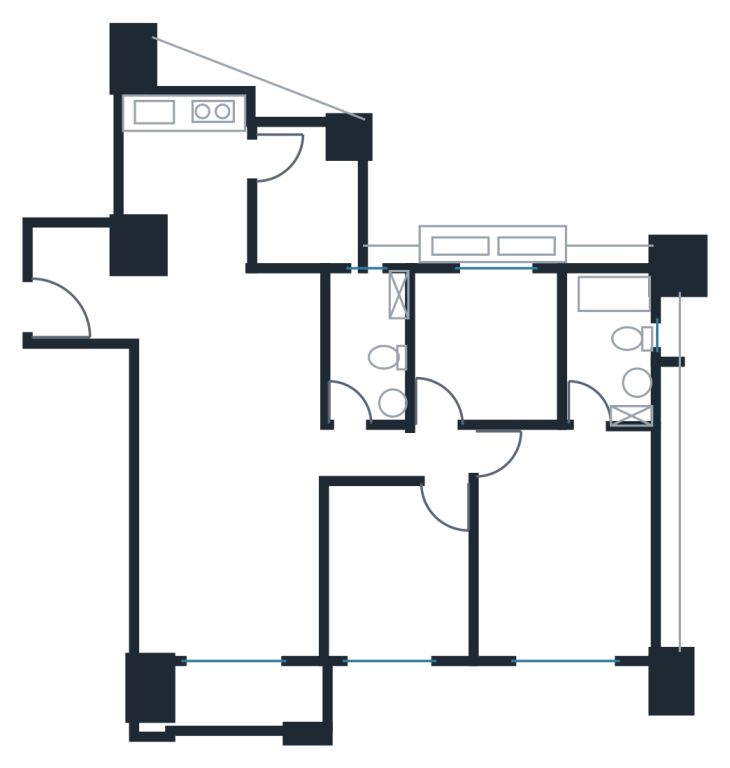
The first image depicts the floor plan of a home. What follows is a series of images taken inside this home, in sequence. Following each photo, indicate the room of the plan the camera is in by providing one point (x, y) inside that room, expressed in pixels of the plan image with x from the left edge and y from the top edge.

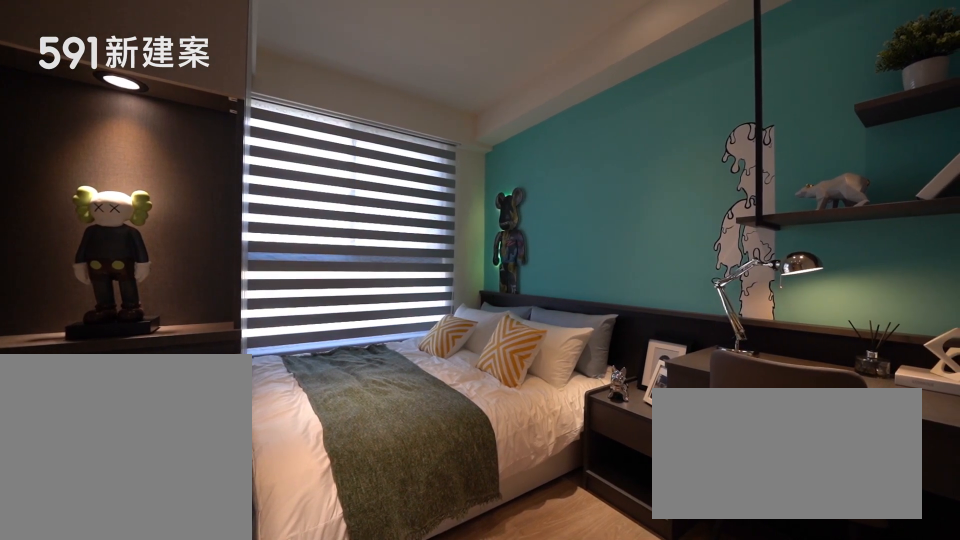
(394, 575)
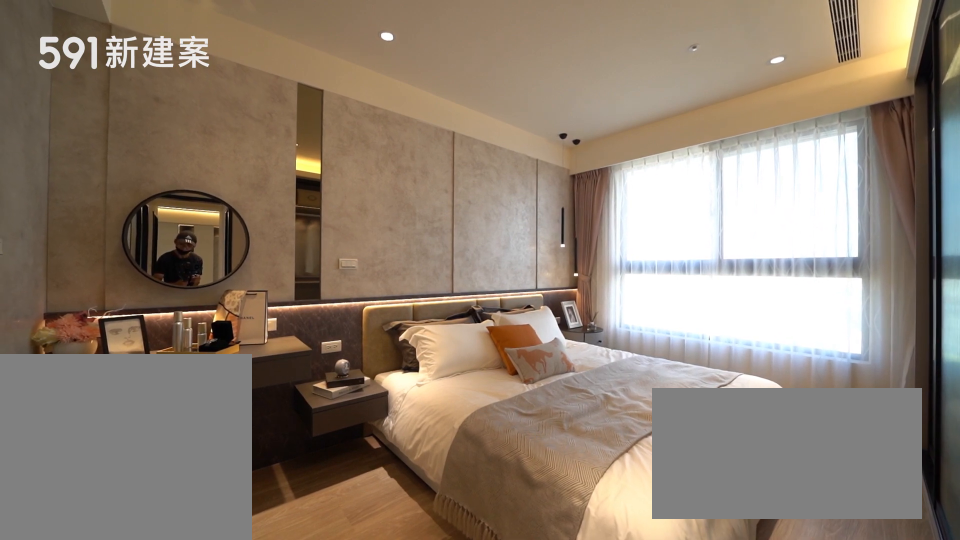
(565, 548)
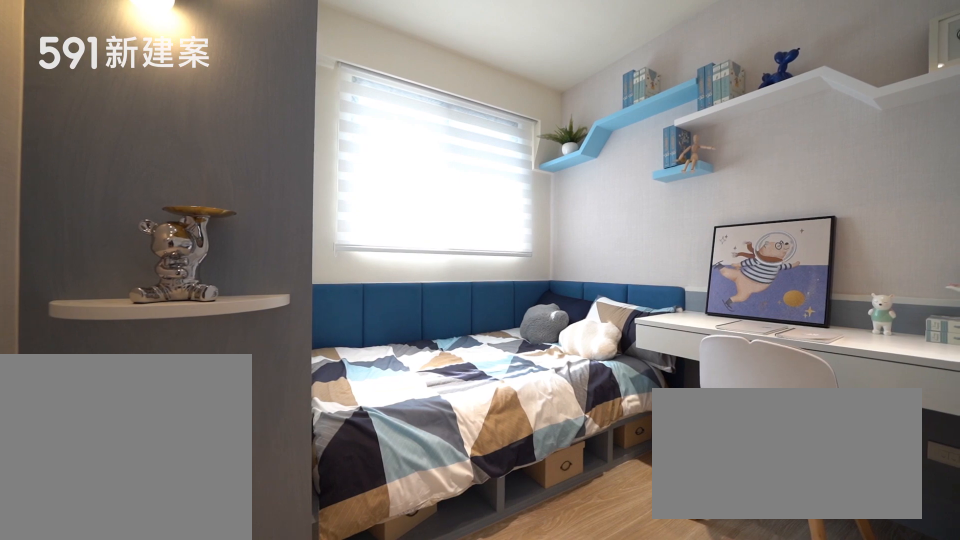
(490, 345)
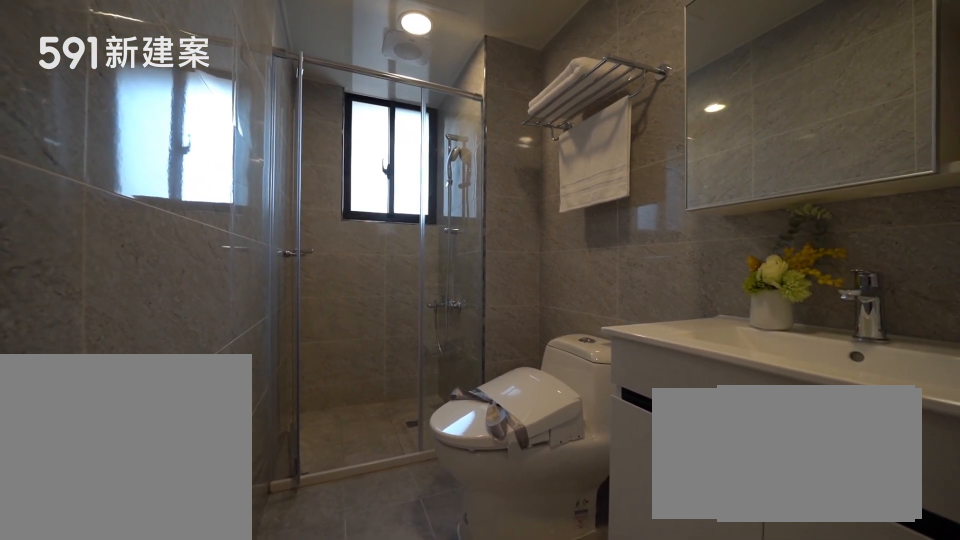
(368, 348)
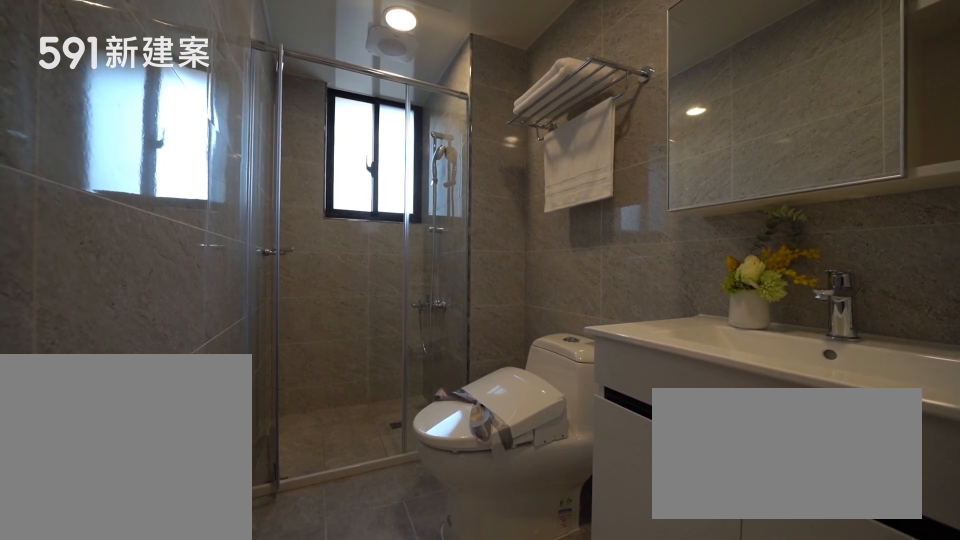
(368, 348)
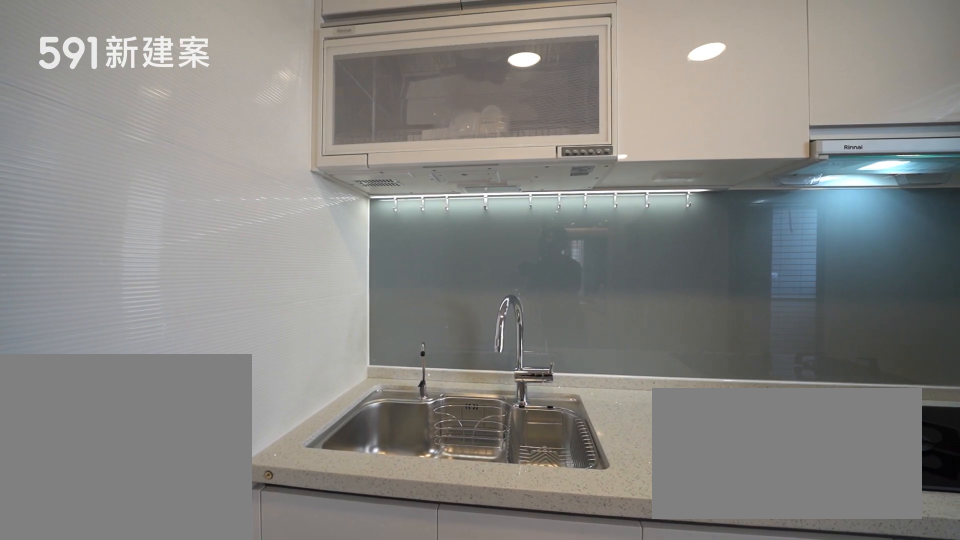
(186, 167)
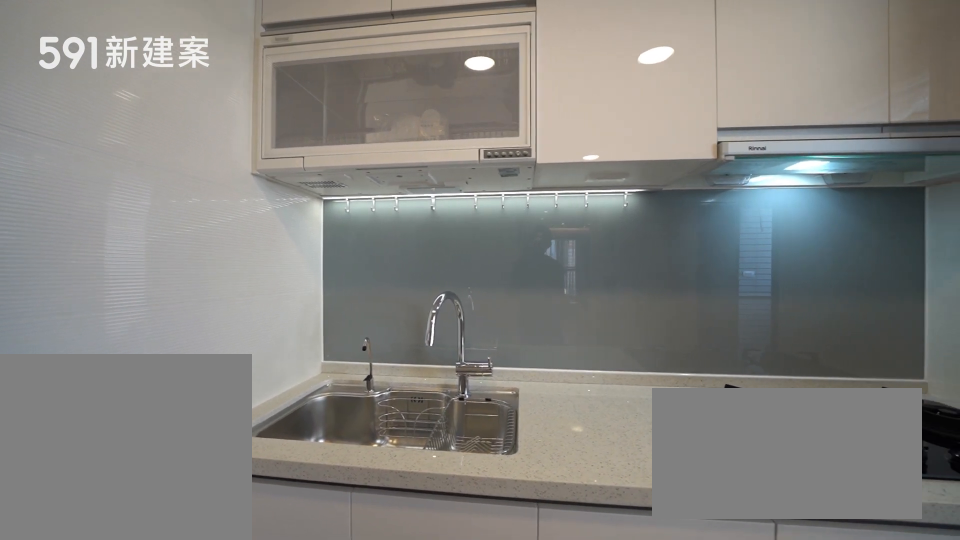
(186, 167)
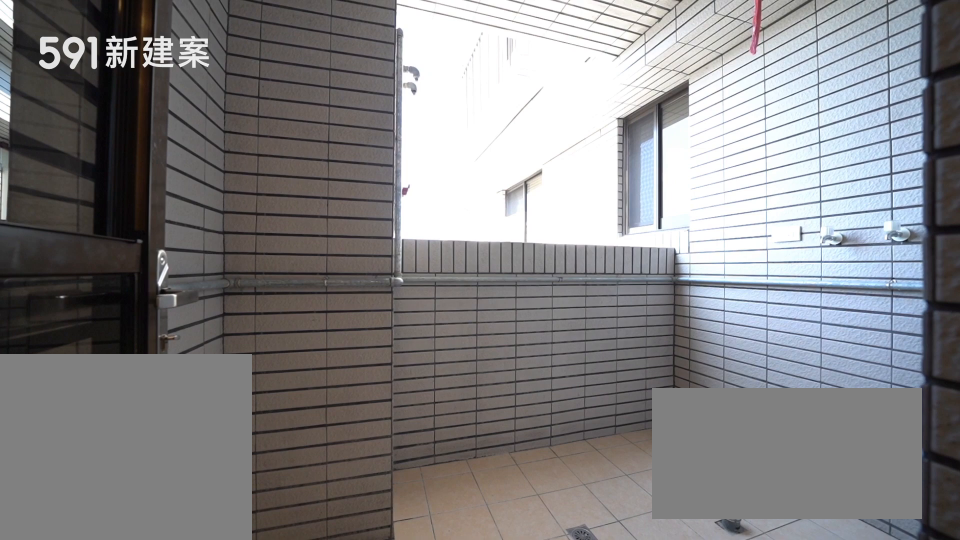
(309, 199)
